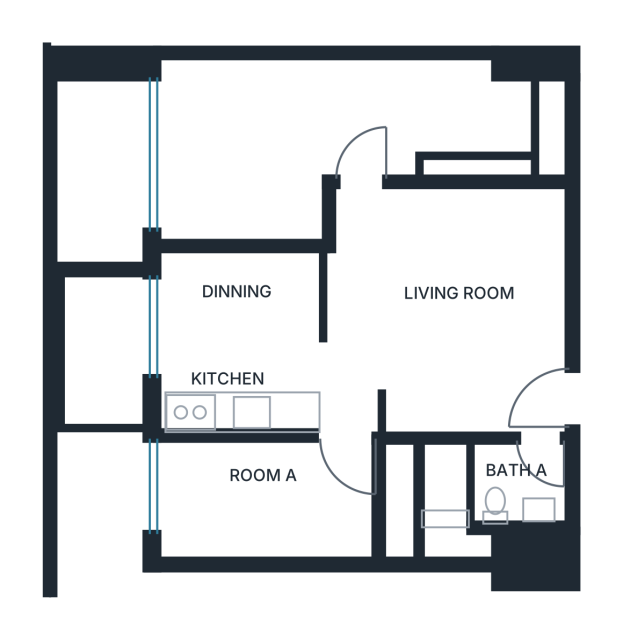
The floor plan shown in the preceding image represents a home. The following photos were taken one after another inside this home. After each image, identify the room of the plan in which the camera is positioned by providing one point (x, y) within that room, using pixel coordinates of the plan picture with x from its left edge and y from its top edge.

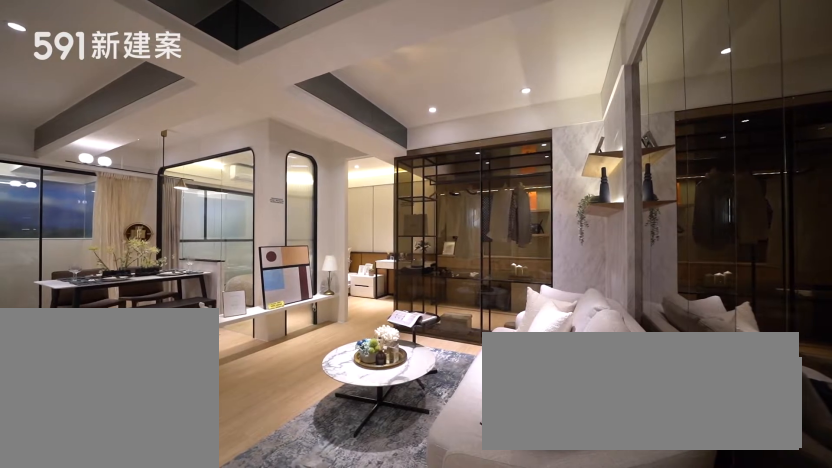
(453, 280)
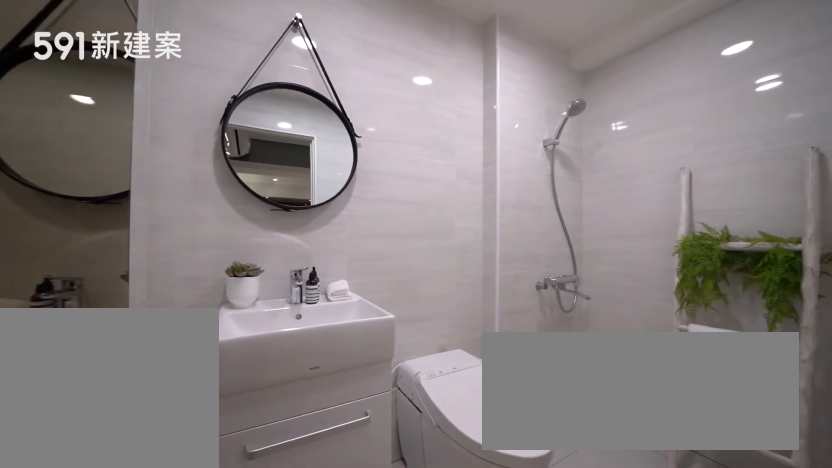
(490, 502)
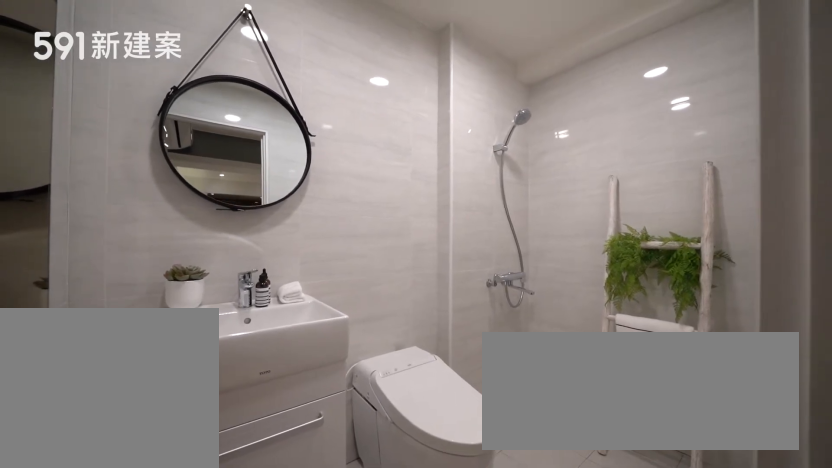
(490, 502)
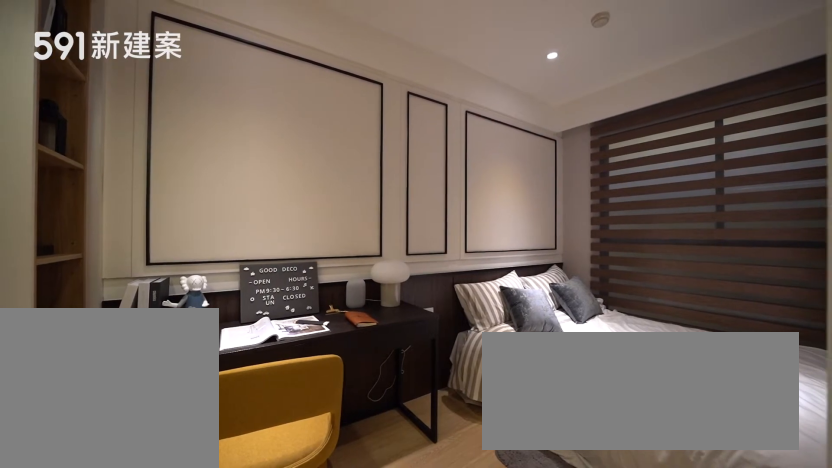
(285, 501)
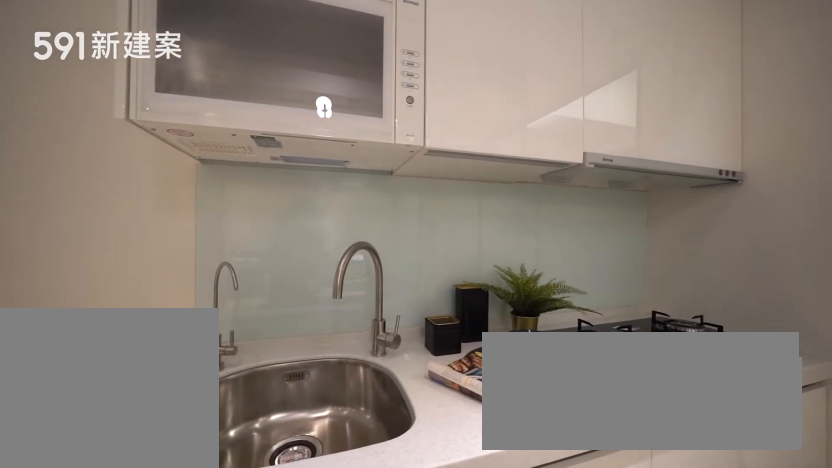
(233, 392)
